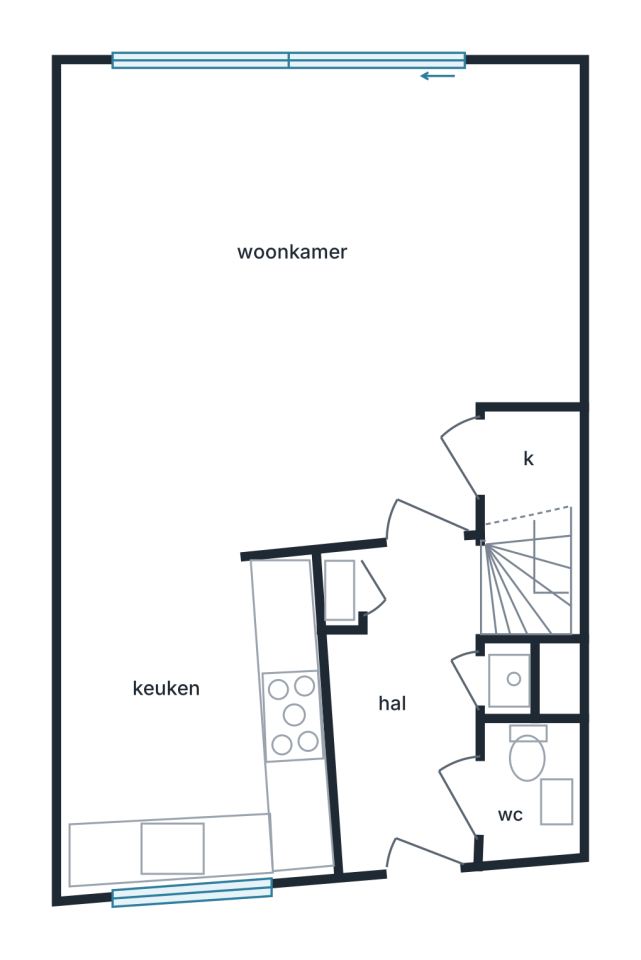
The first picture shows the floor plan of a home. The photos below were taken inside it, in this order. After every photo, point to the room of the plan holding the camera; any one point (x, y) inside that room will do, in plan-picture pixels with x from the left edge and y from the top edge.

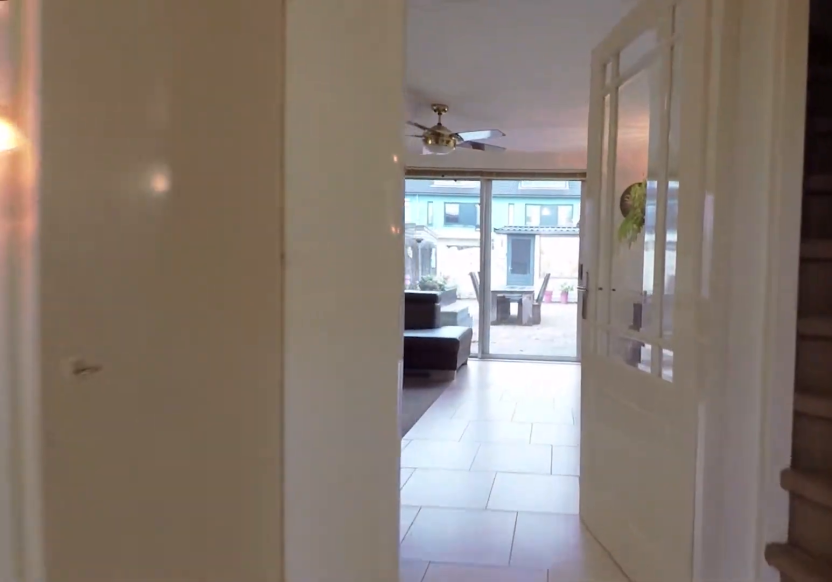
(410, 708)
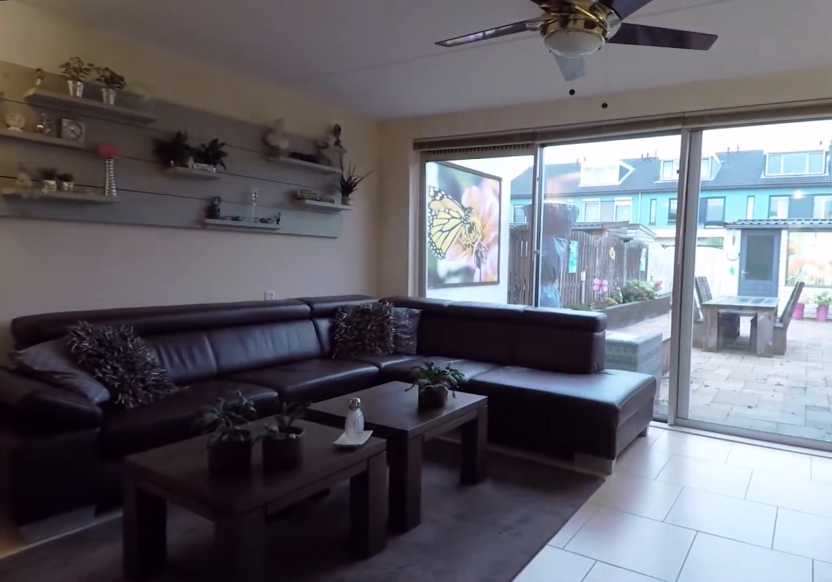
(328, 357)
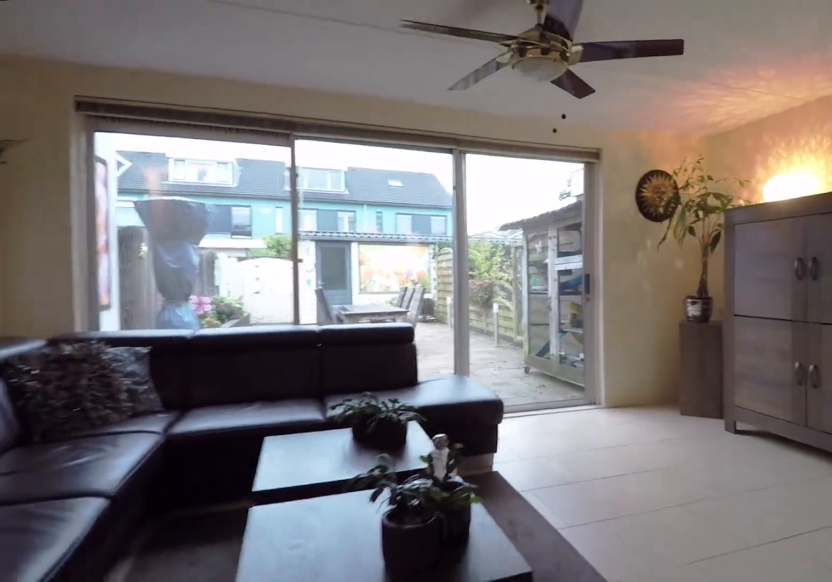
(328, 357)
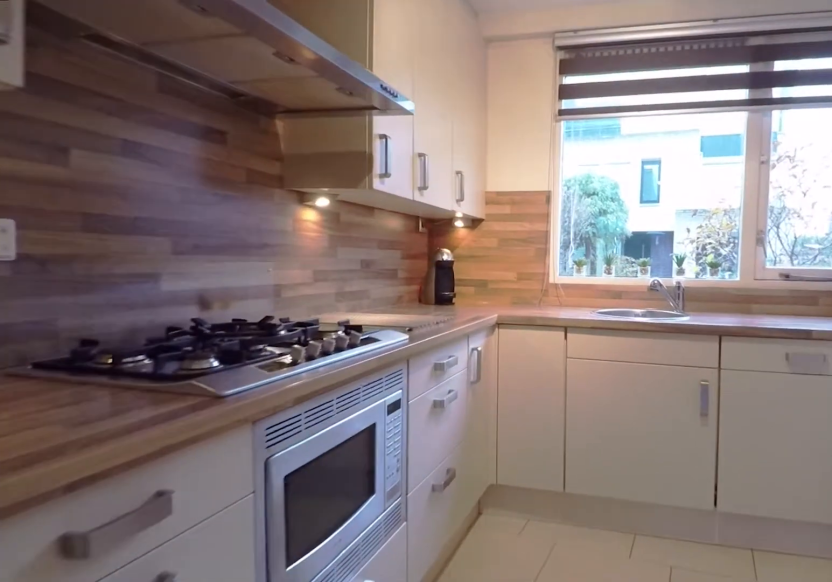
(194, 725)
